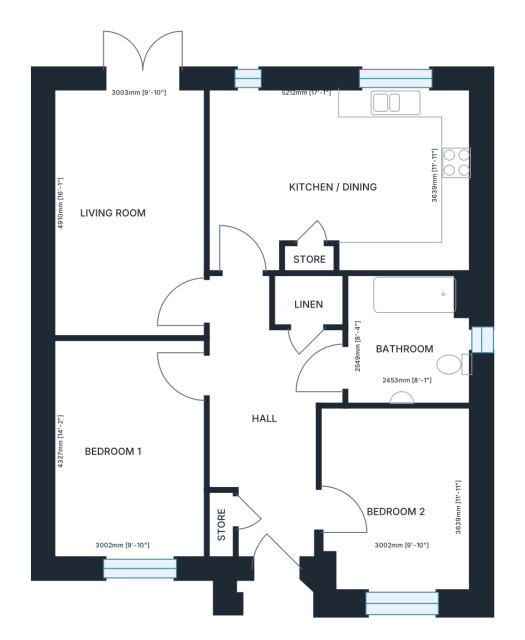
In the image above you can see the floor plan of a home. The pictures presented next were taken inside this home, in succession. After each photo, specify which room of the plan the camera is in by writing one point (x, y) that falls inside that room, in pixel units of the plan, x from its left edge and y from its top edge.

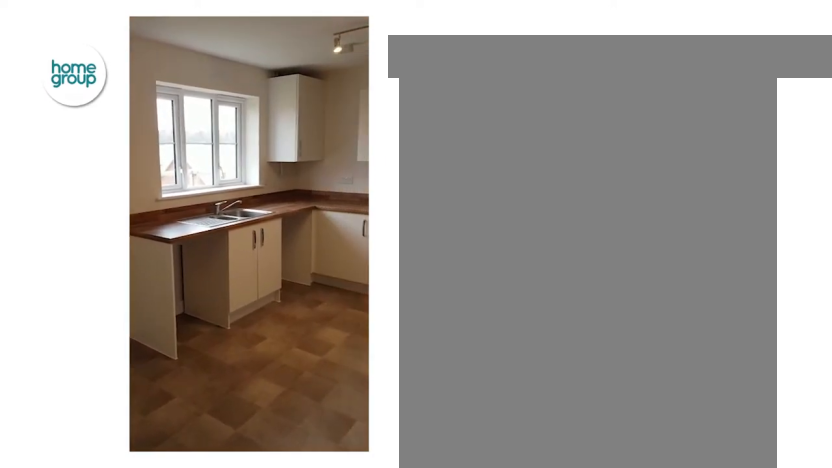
(340, 179)
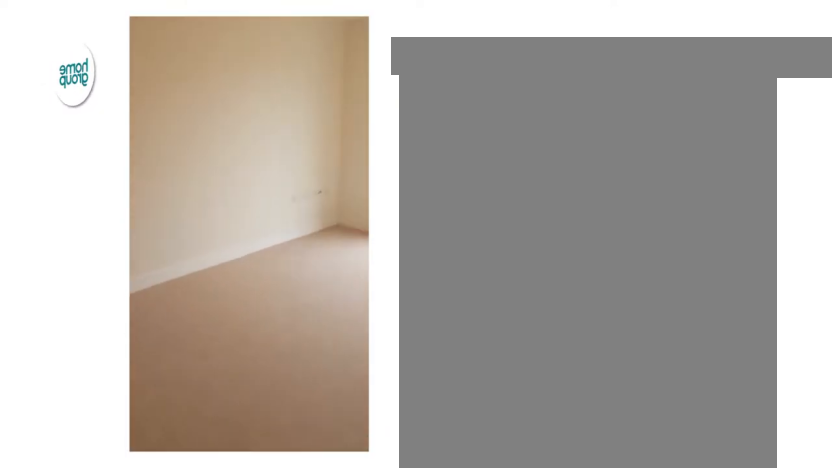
(129, 212)
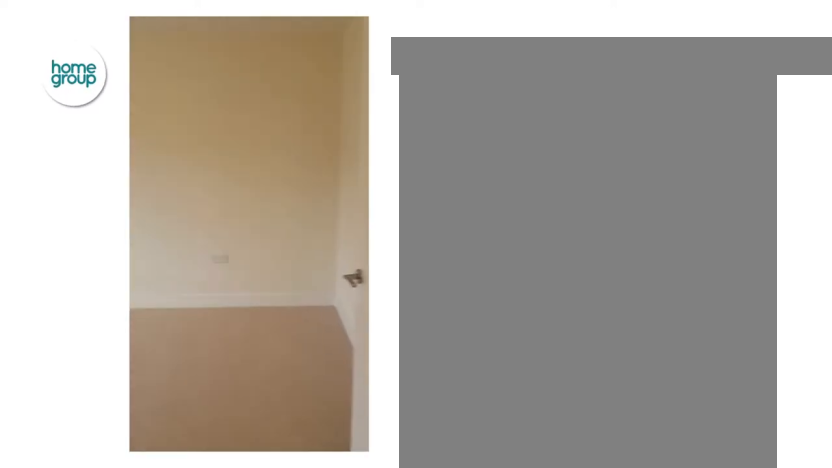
(129, 448)
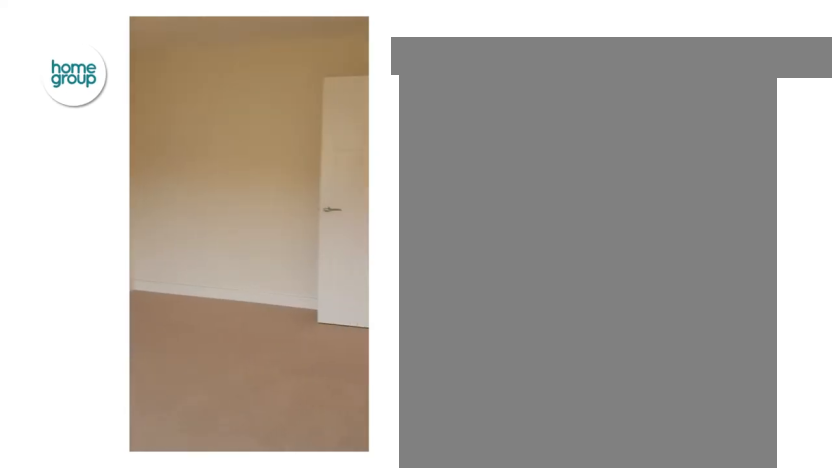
(129, 448)
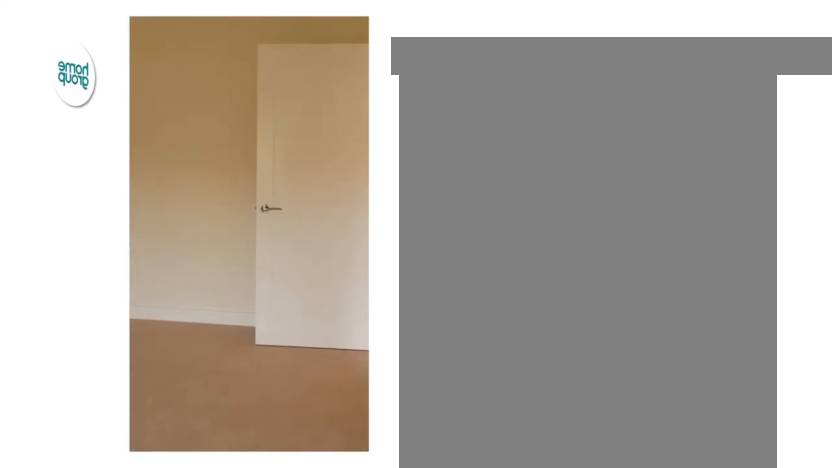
(129, 448)
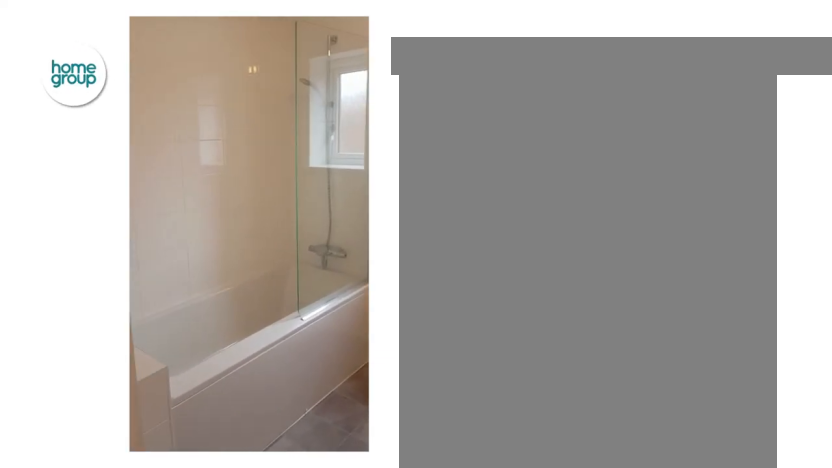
(408, 340)
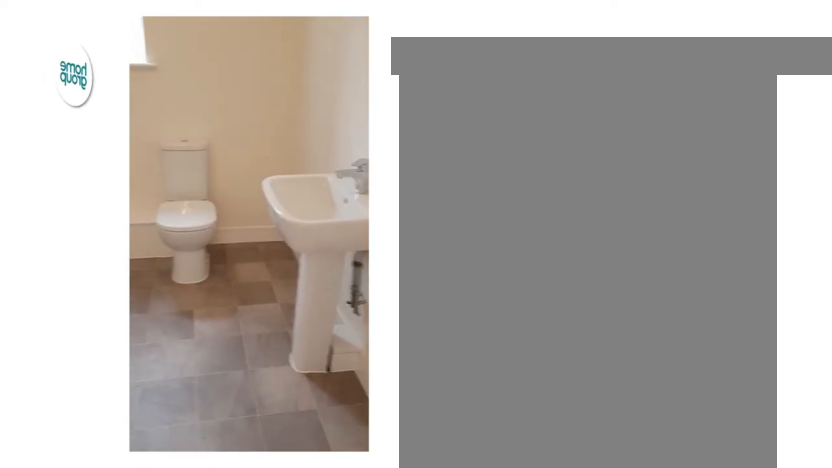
(408, 340)
